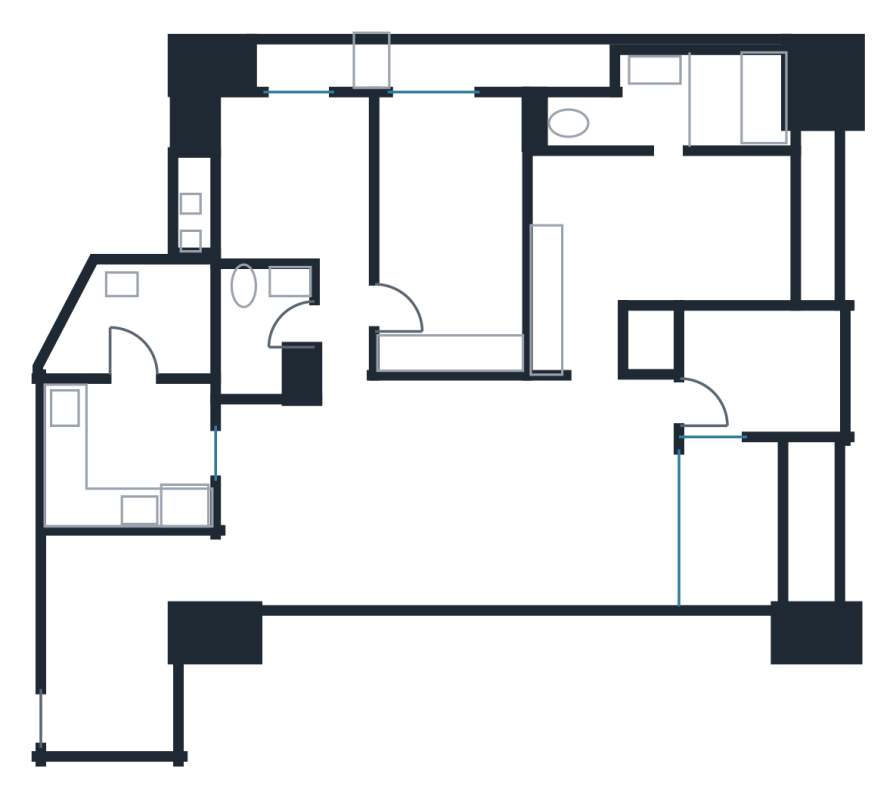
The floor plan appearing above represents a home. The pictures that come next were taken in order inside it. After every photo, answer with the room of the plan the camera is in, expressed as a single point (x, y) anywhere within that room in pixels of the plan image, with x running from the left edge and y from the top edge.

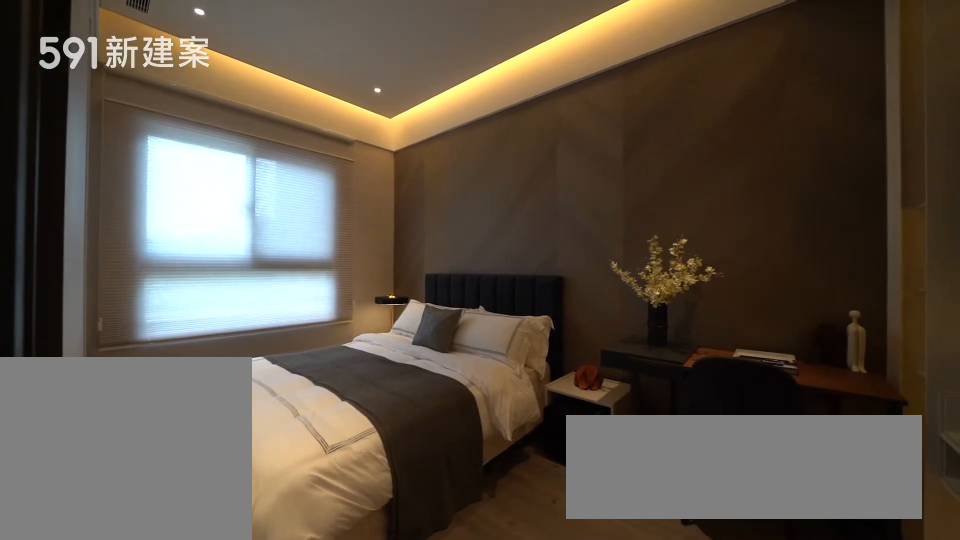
(454, 223)
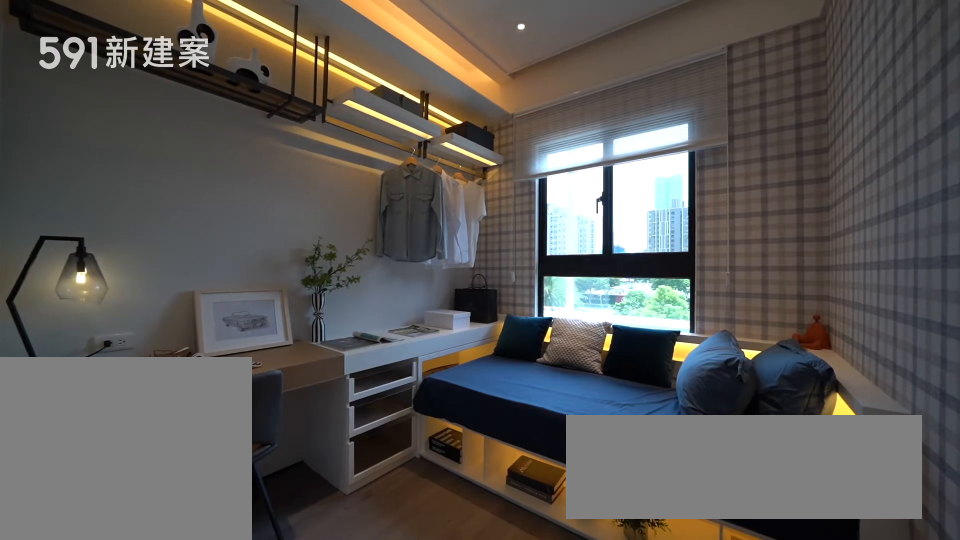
(298, 177)
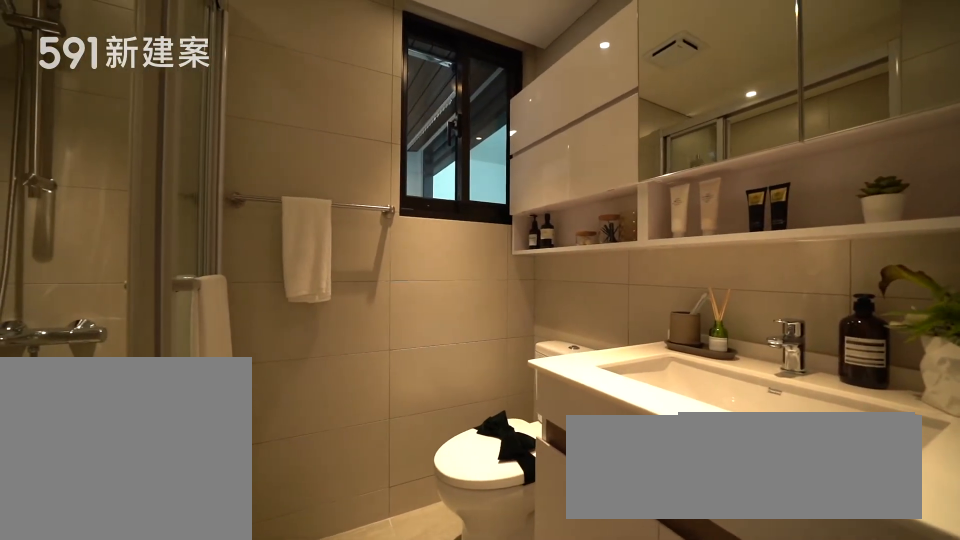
(264, 329)
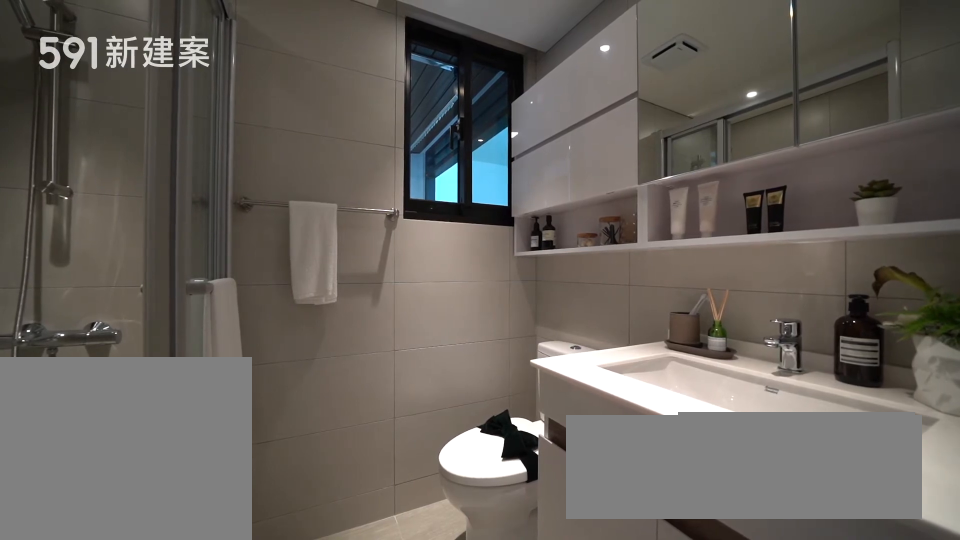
(264, 329)
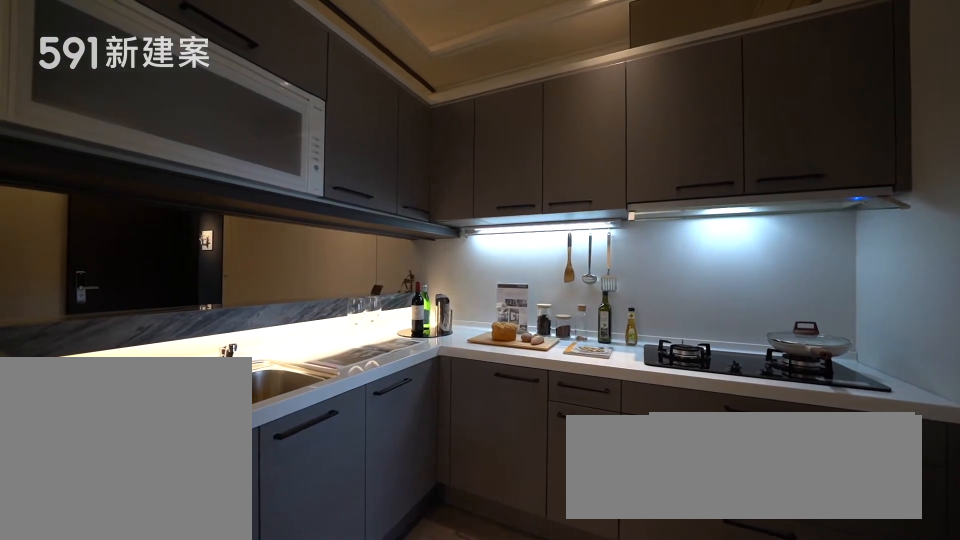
(130, 455)
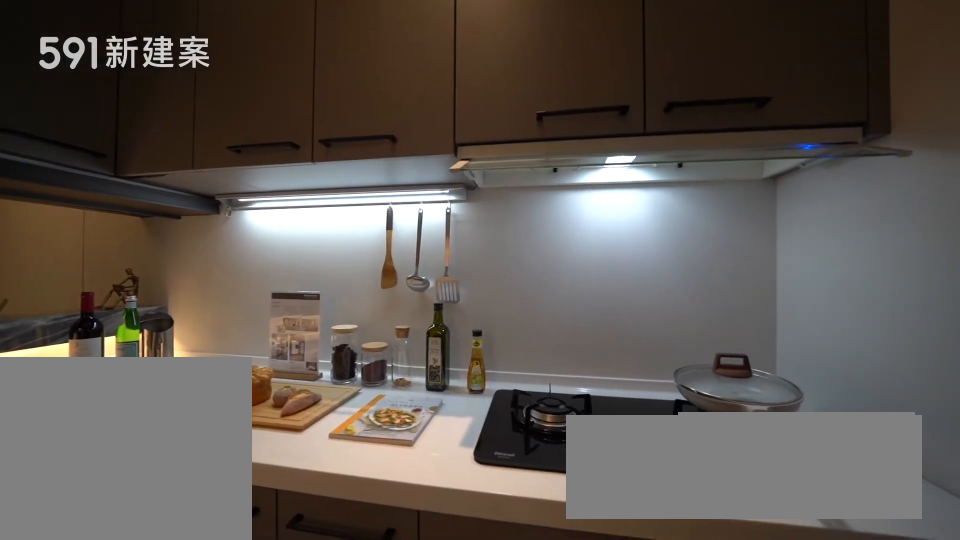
(130, 455)
